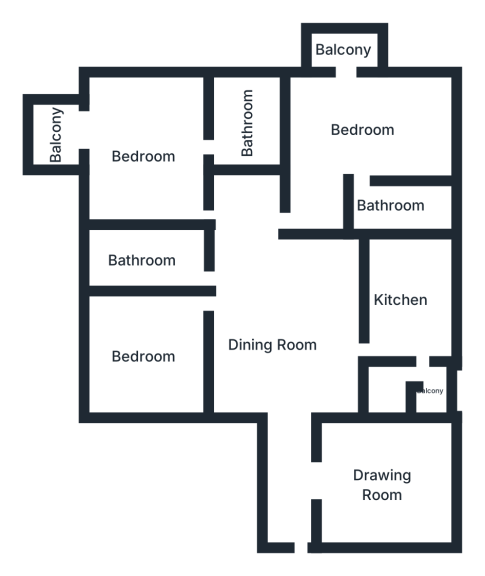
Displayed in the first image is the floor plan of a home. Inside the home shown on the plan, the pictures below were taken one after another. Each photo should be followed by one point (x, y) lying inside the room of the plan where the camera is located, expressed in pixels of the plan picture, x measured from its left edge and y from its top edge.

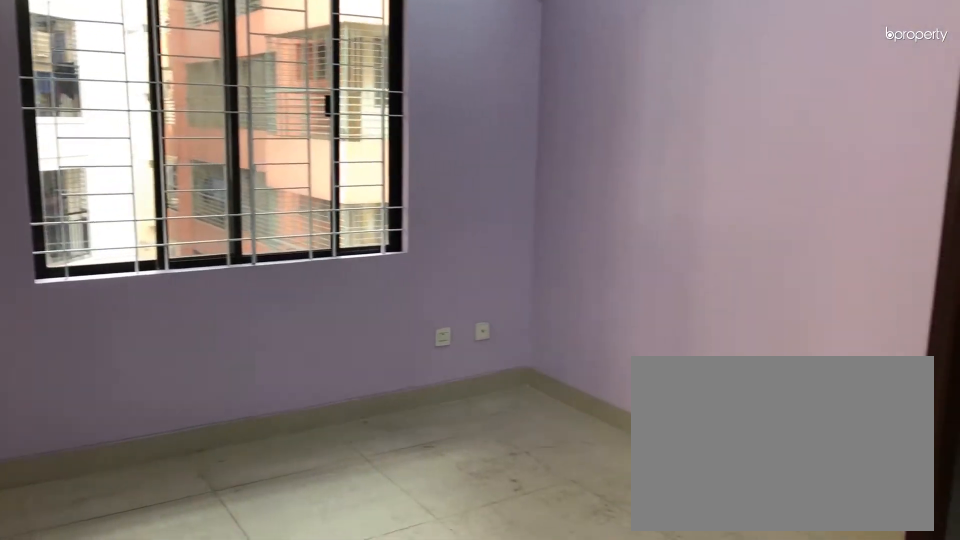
(143, 158)
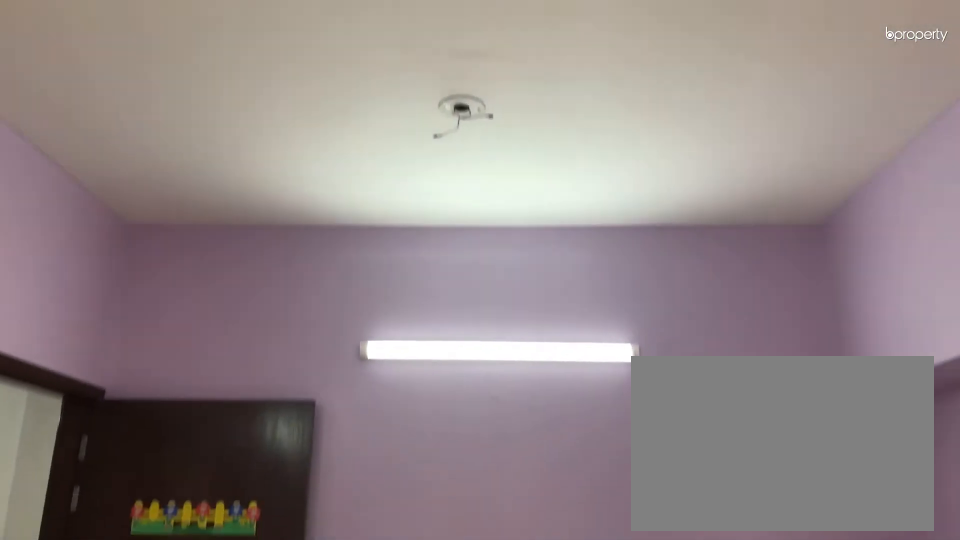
(143, 158)
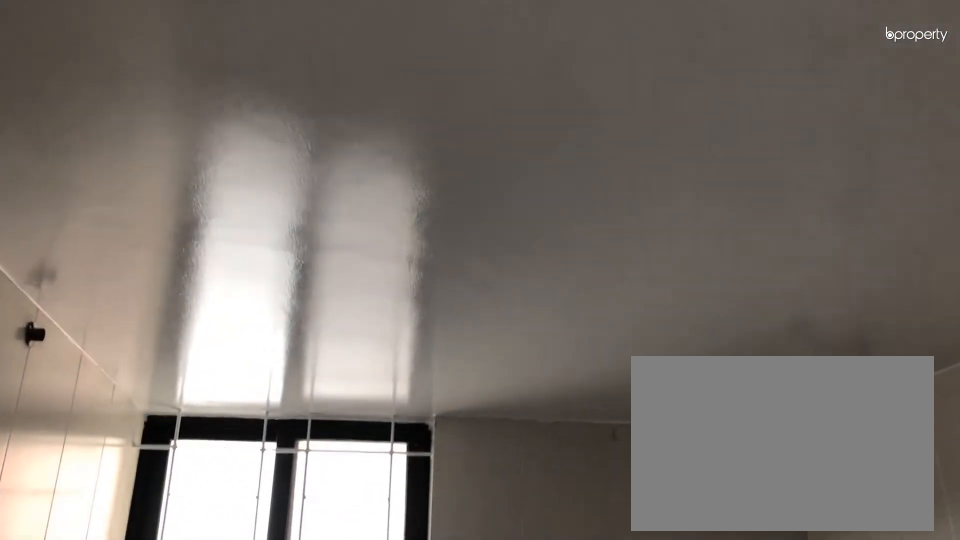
(244, 123)
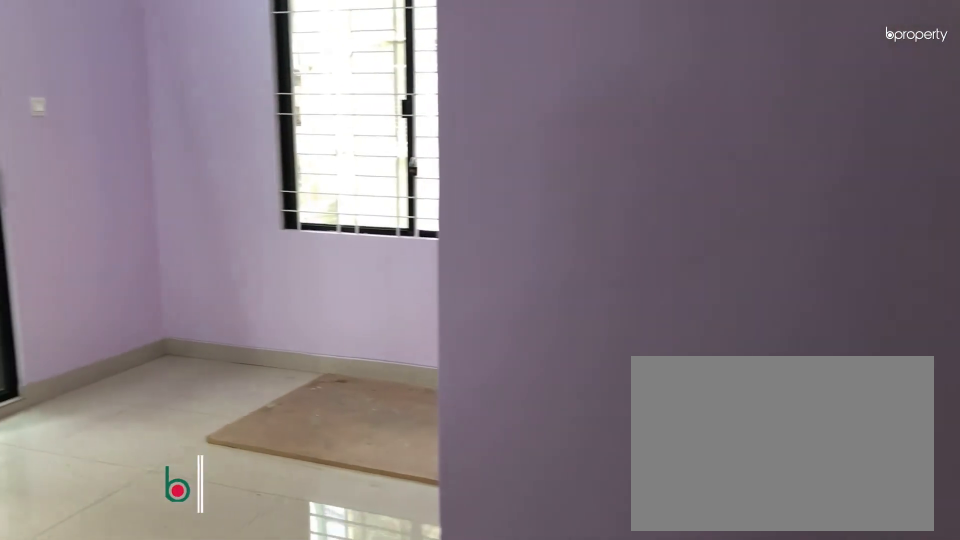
(366, 130)
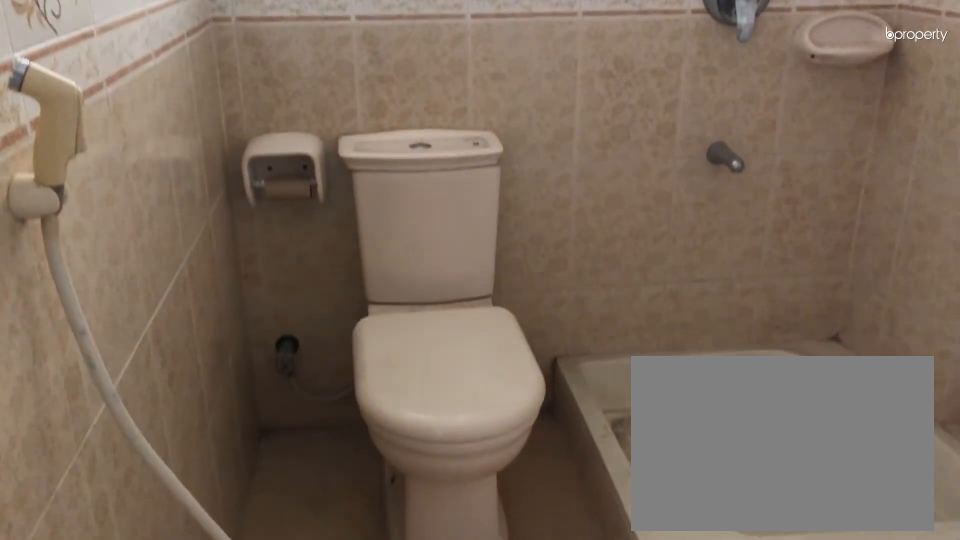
(401, 203)
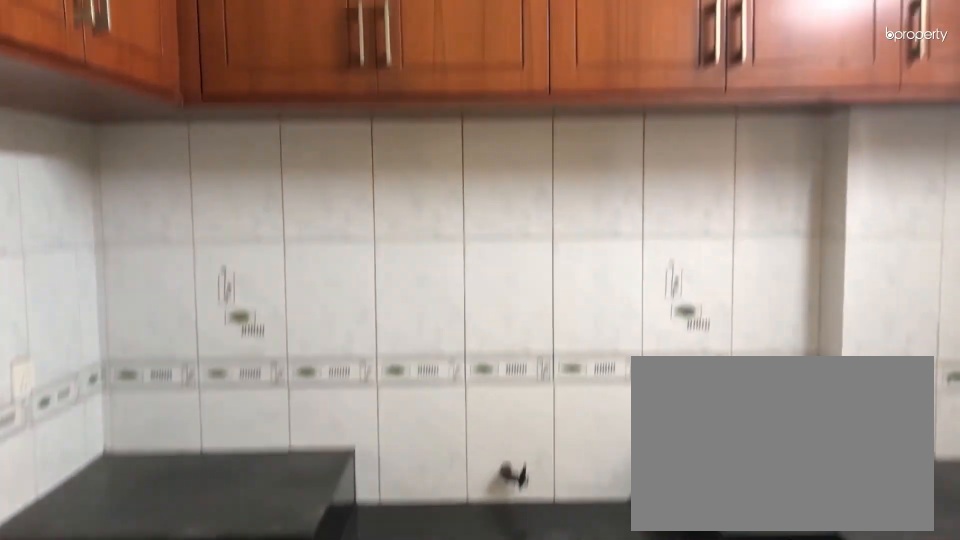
(401, 304)
